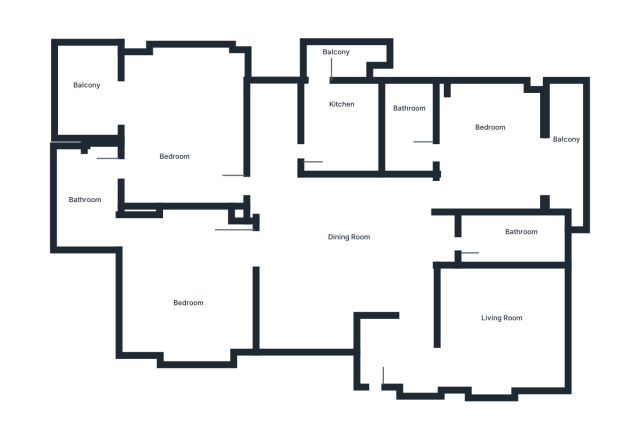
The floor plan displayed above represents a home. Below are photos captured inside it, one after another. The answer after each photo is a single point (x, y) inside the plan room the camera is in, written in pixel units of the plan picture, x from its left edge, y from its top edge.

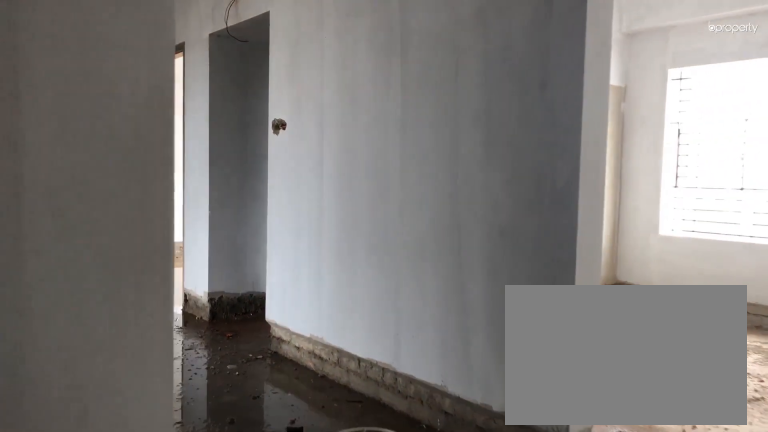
(385, 375)
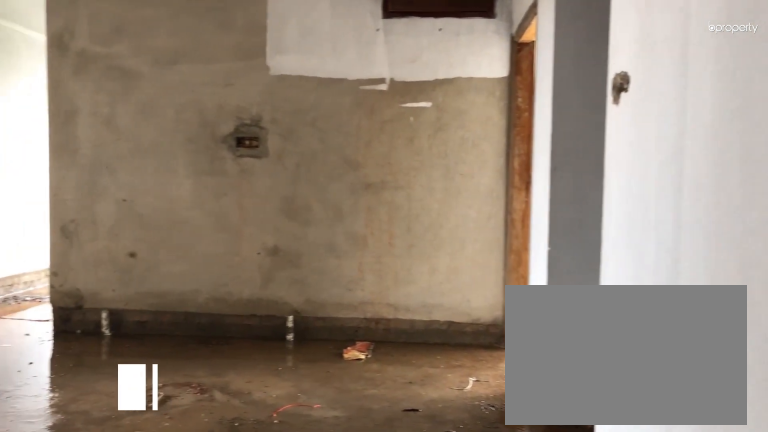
(348, 257)
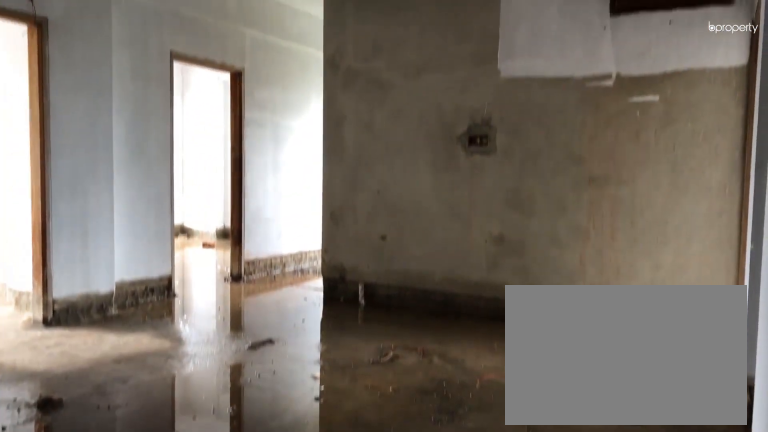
(347, 257)
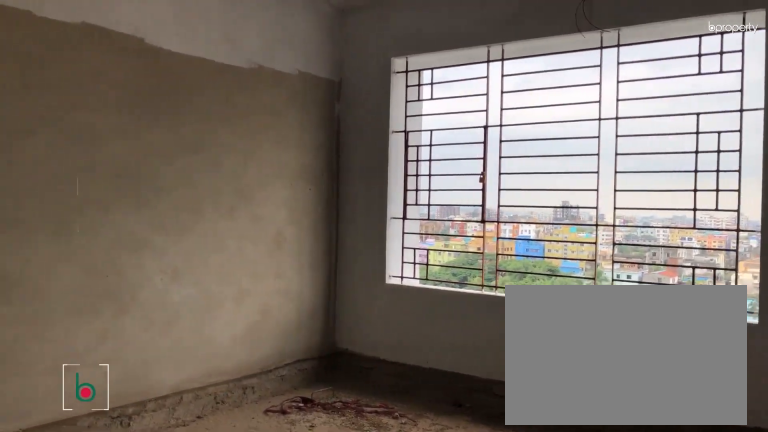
(500, 321)
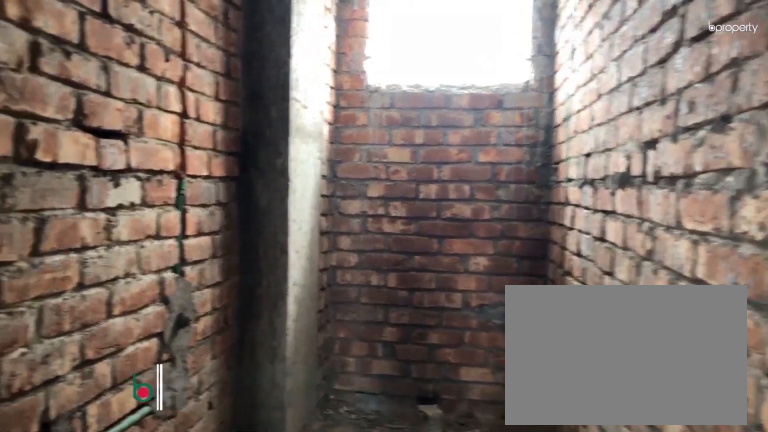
(521, 241)
